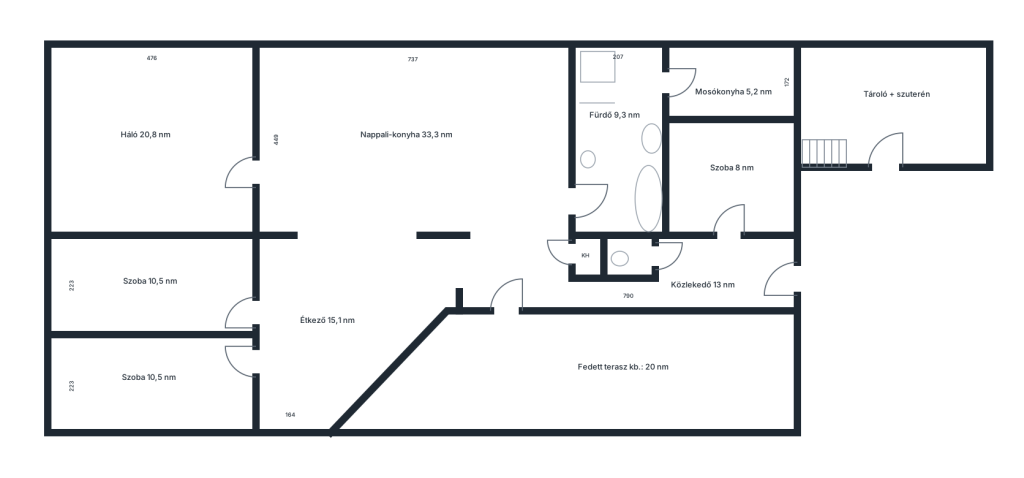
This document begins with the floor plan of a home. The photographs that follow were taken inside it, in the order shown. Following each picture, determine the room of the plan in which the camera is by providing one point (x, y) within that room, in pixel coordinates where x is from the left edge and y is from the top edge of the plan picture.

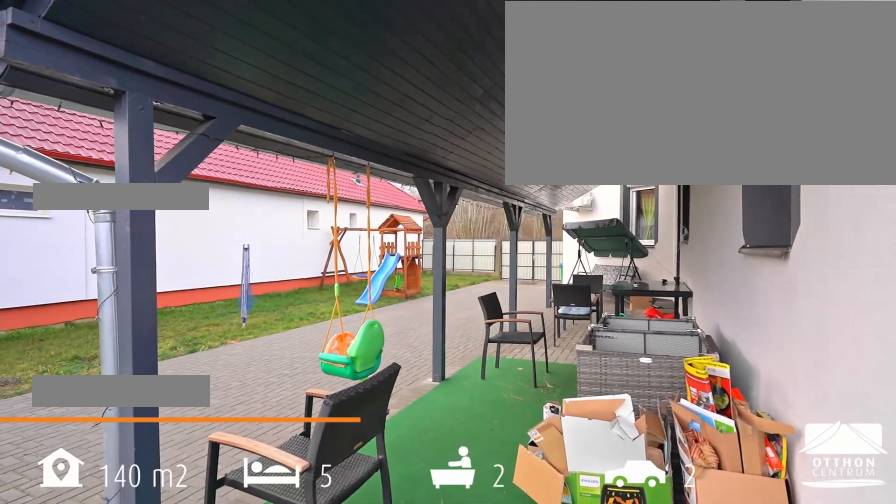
(618, 371)
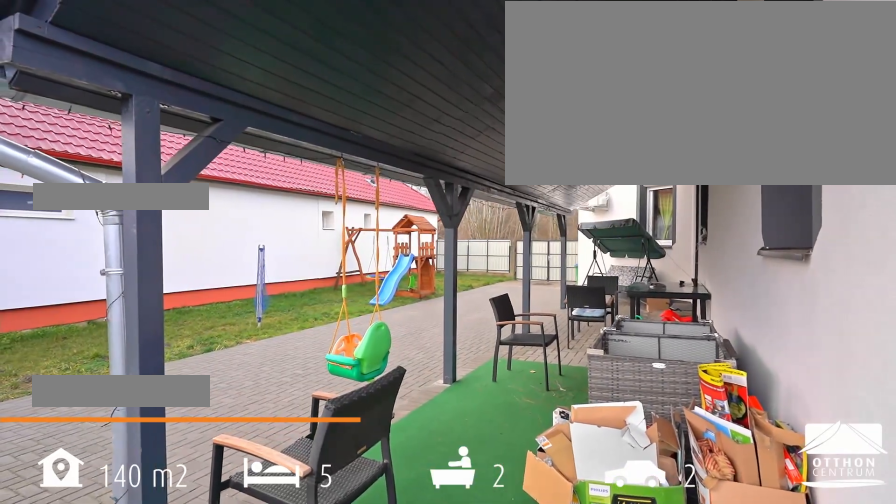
(618, 371)
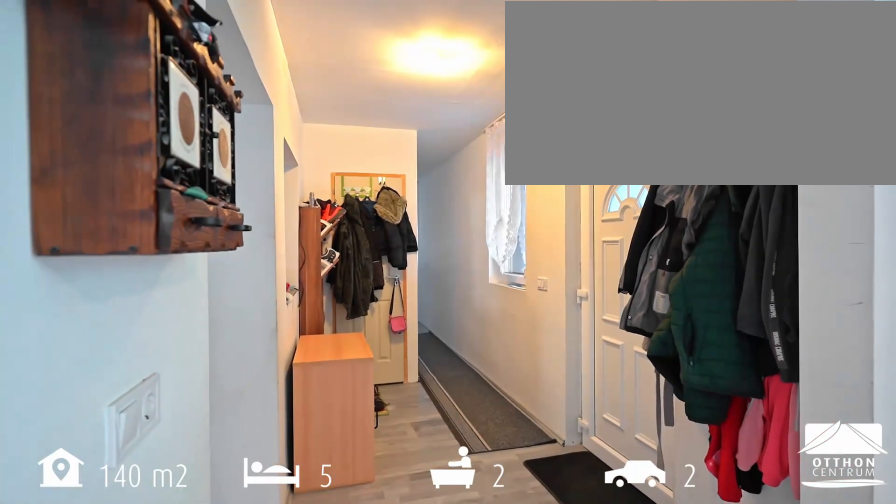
(624, 294)
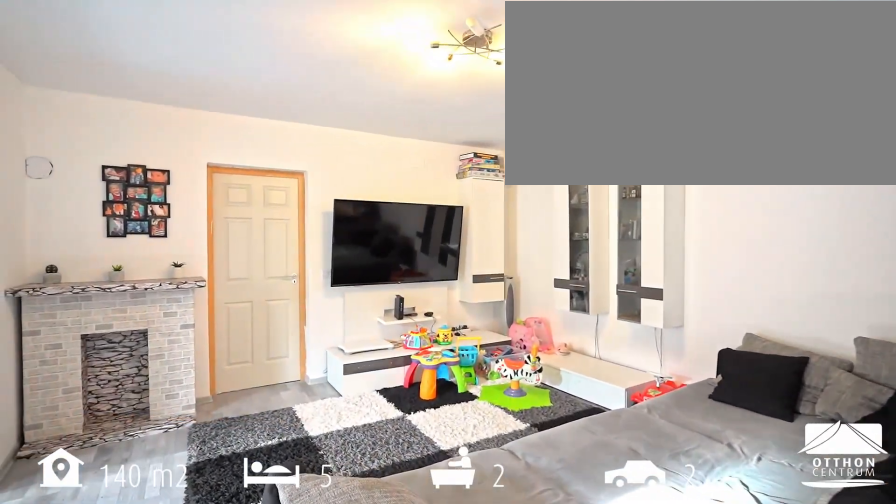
(415, 140)
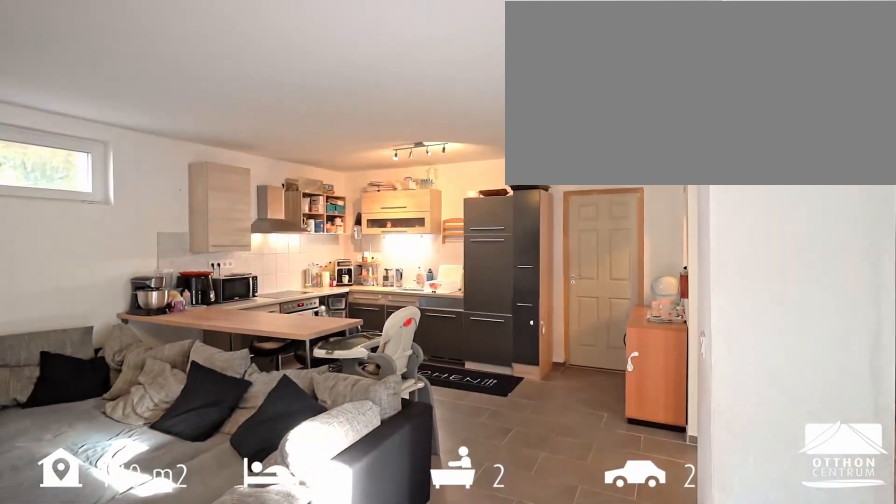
(415, 140)
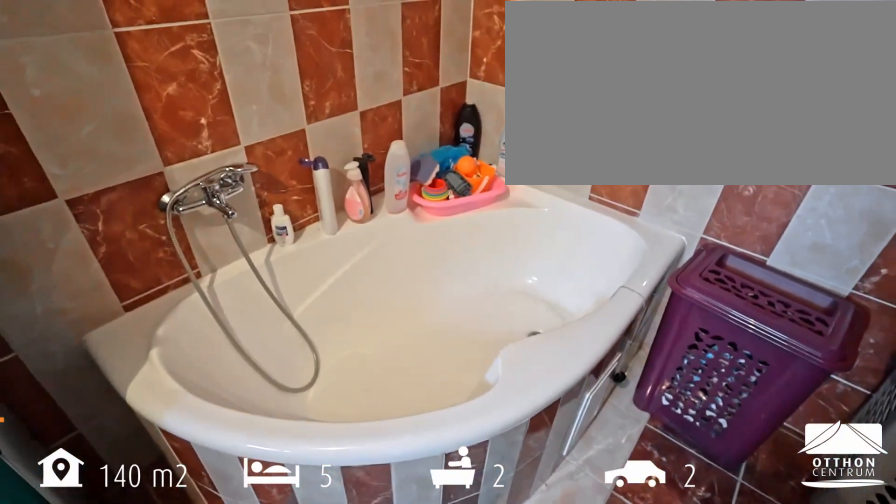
(618, 145)
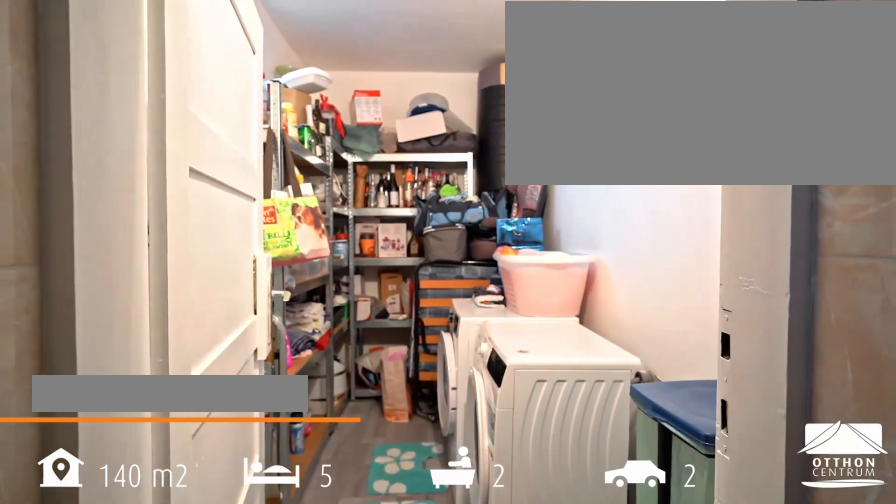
(731, 82)
